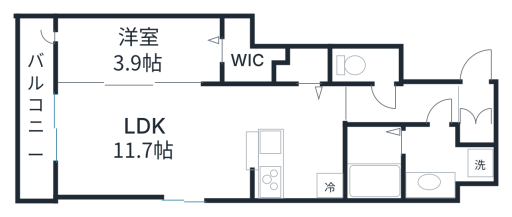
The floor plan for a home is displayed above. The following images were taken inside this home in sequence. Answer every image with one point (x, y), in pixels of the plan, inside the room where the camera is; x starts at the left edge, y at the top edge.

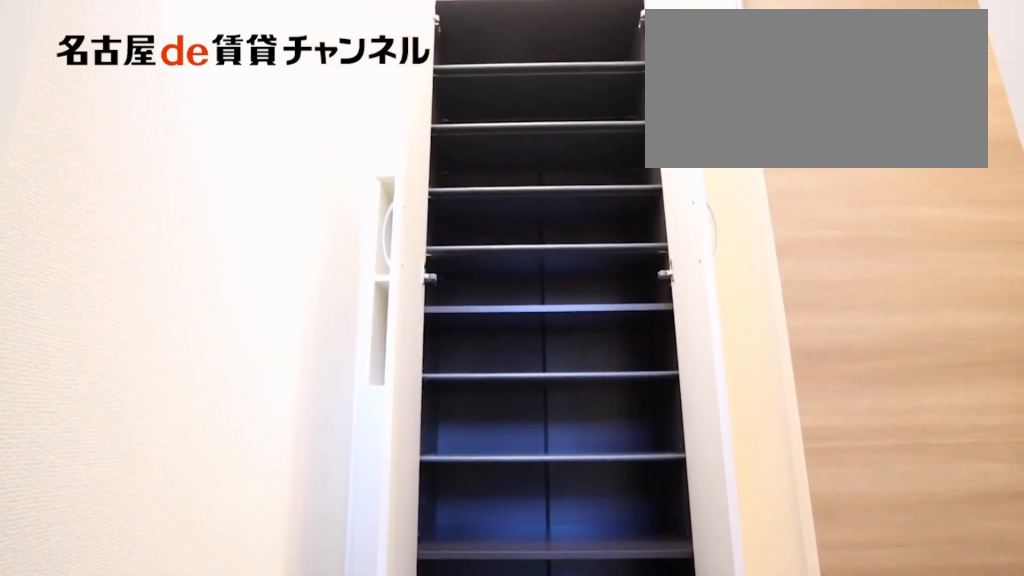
(477, 114)
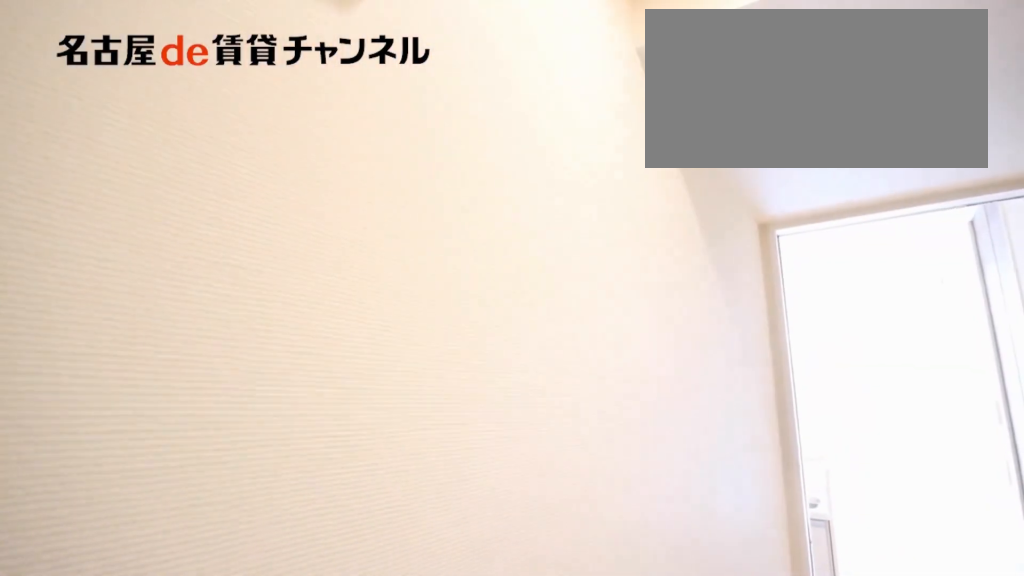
(476, 113)
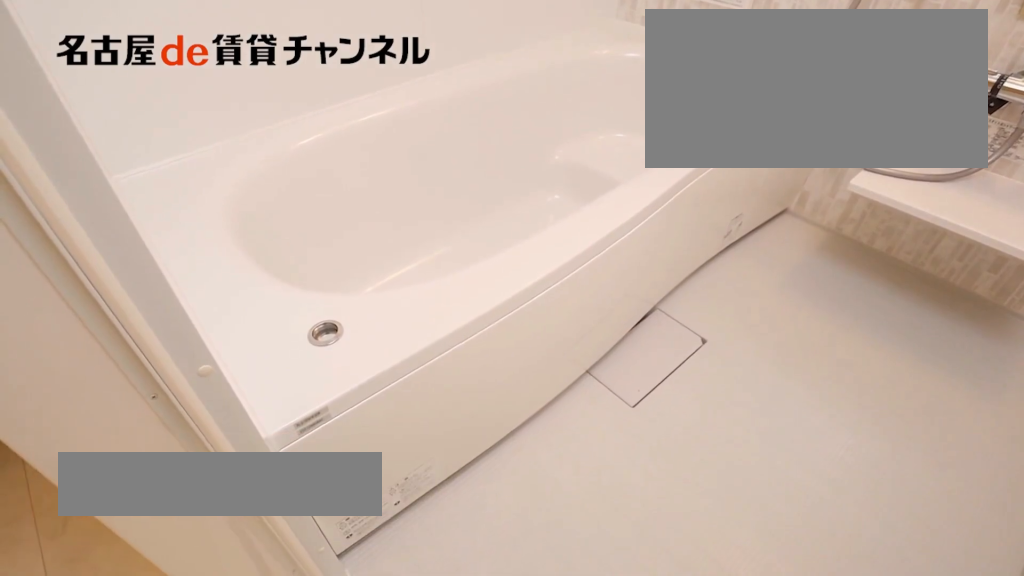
(373, 163)
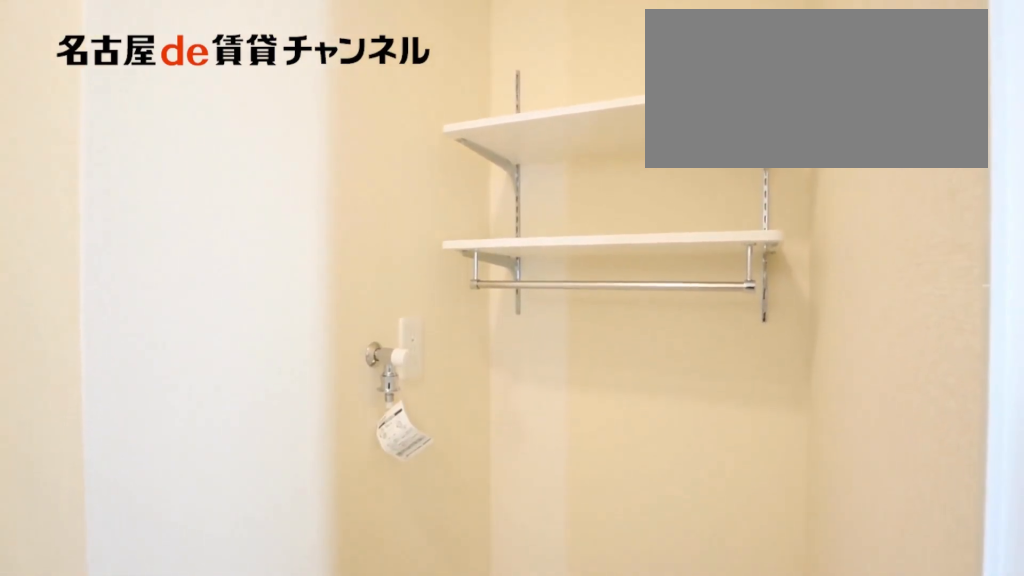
(443, 162)
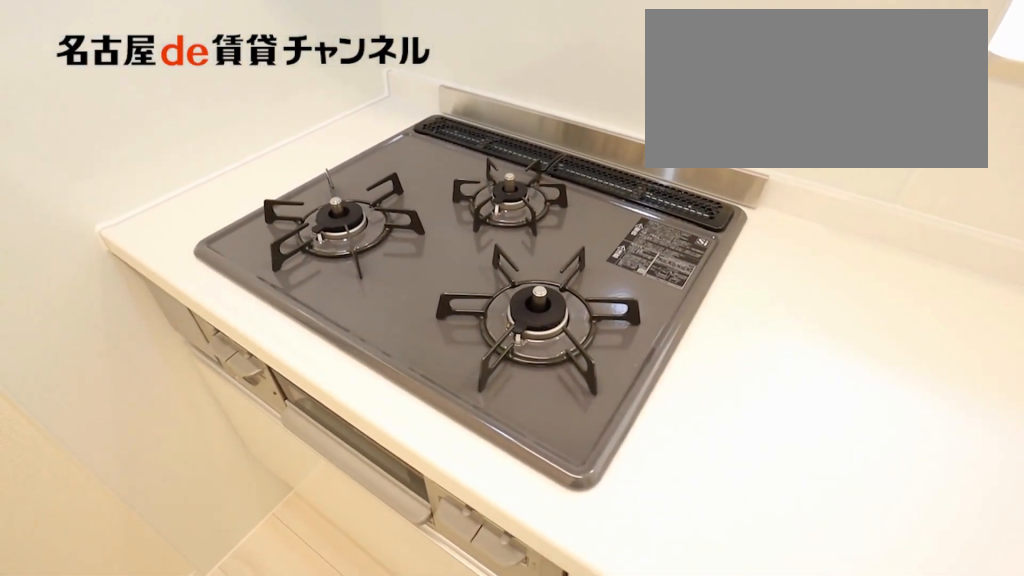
(302, 143)
